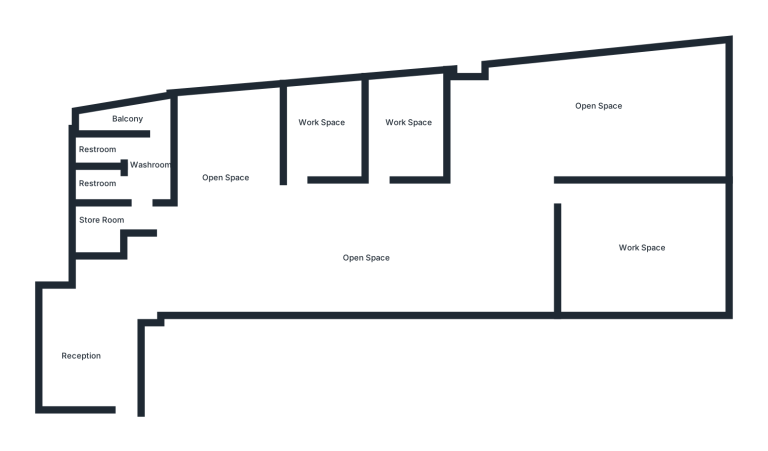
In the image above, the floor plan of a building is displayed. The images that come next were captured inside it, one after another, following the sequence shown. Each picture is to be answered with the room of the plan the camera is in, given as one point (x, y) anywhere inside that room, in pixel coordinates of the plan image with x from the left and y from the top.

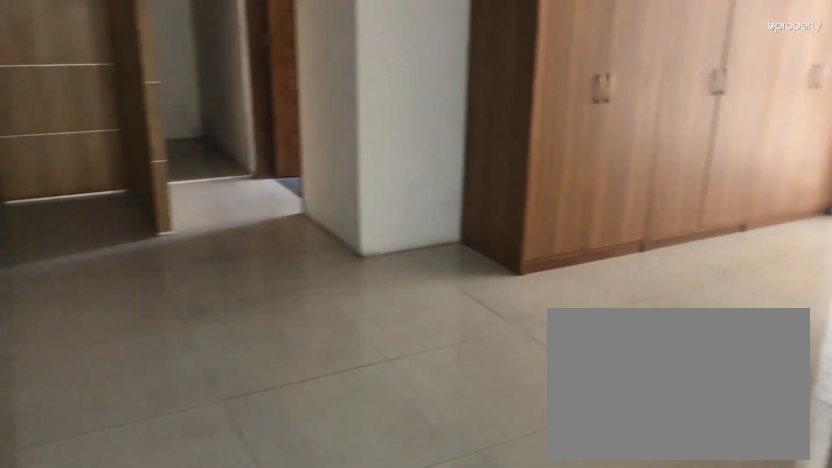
(350, 262)
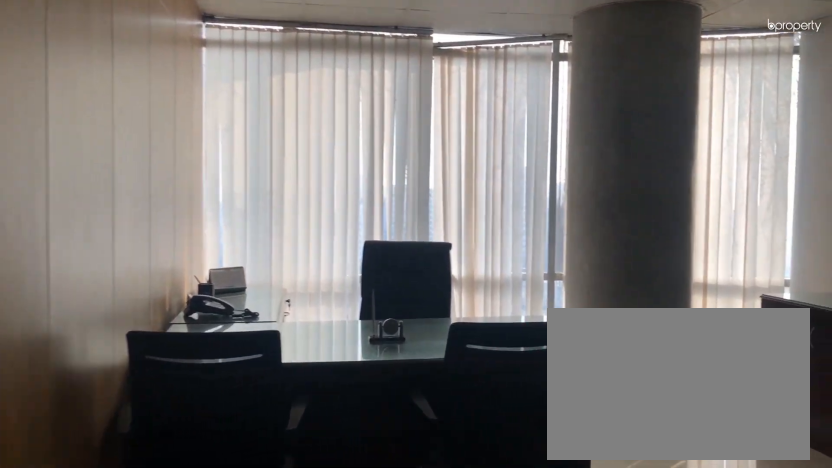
(633, 238)
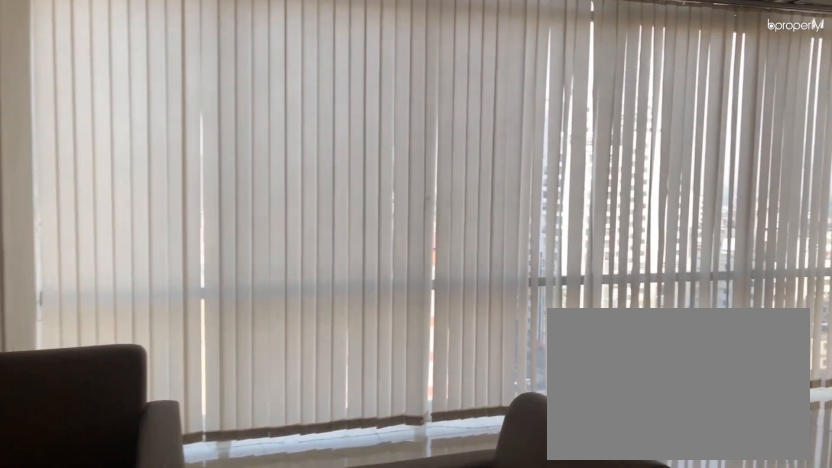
(540, 133)
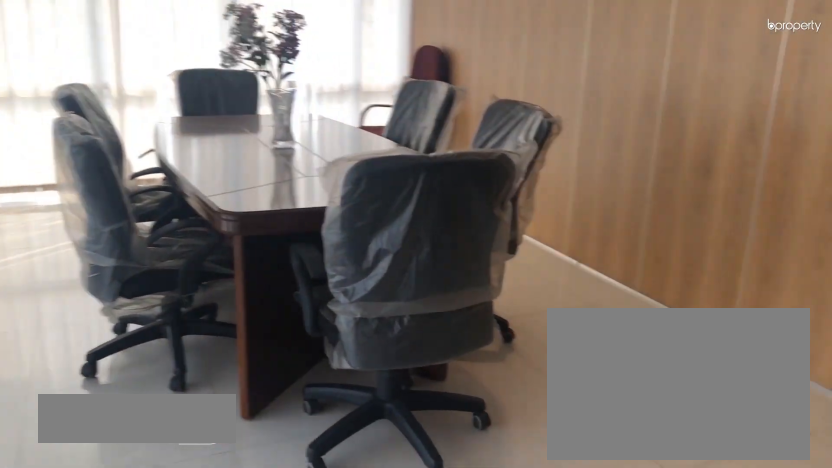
(608, 116)
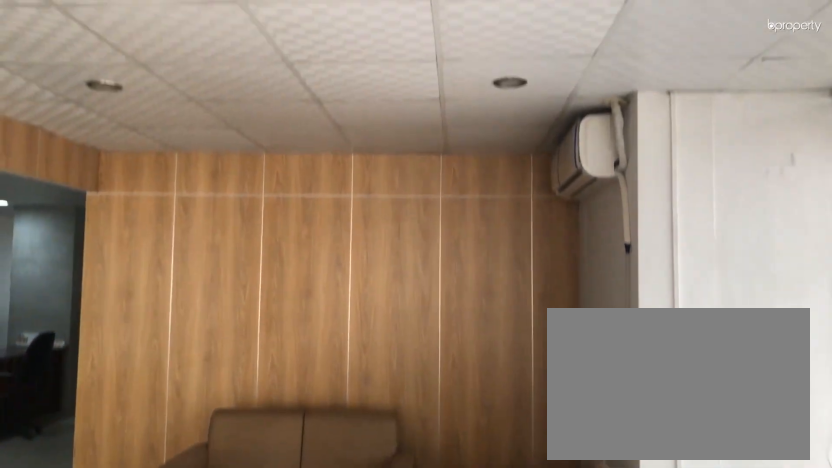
(608, 116)
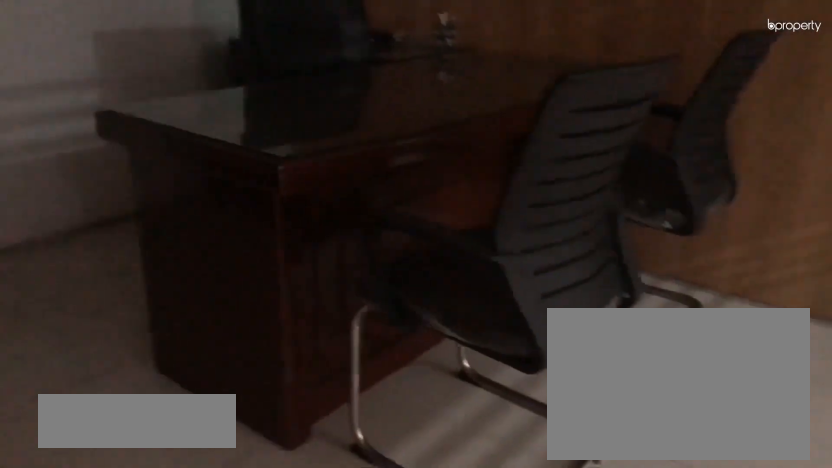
(393, 134)
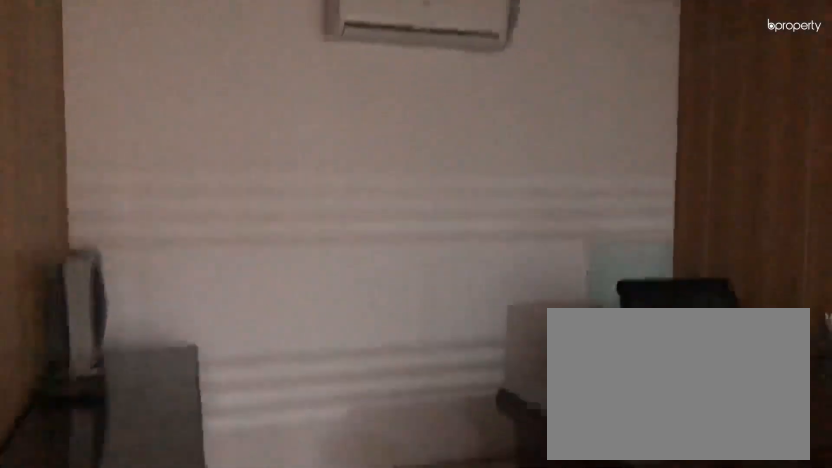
(393, 134)
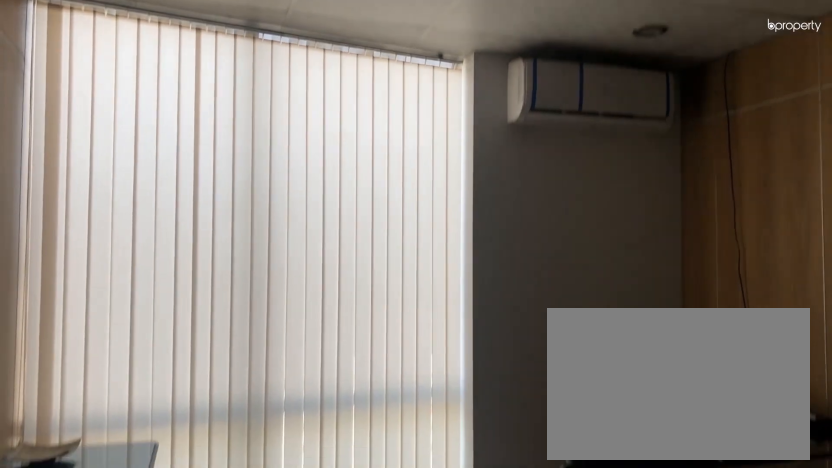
(310, 134)
